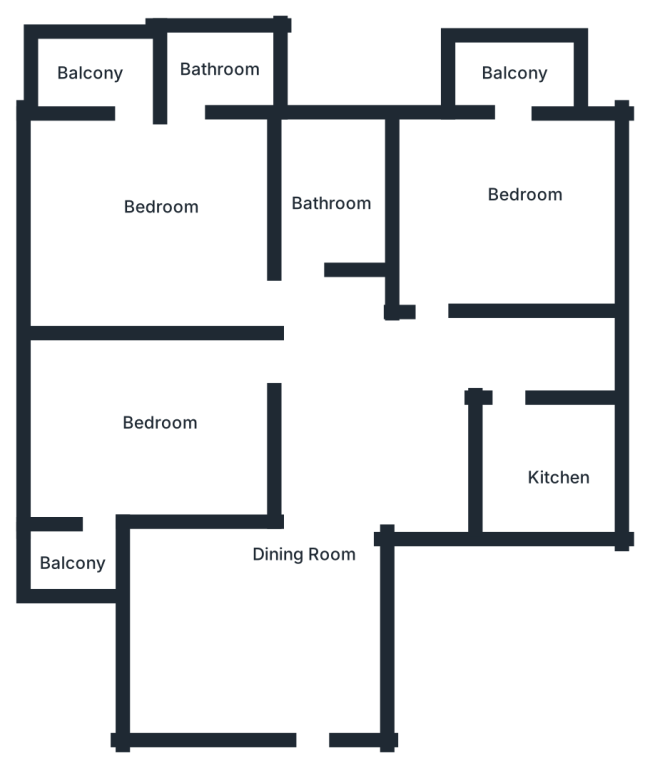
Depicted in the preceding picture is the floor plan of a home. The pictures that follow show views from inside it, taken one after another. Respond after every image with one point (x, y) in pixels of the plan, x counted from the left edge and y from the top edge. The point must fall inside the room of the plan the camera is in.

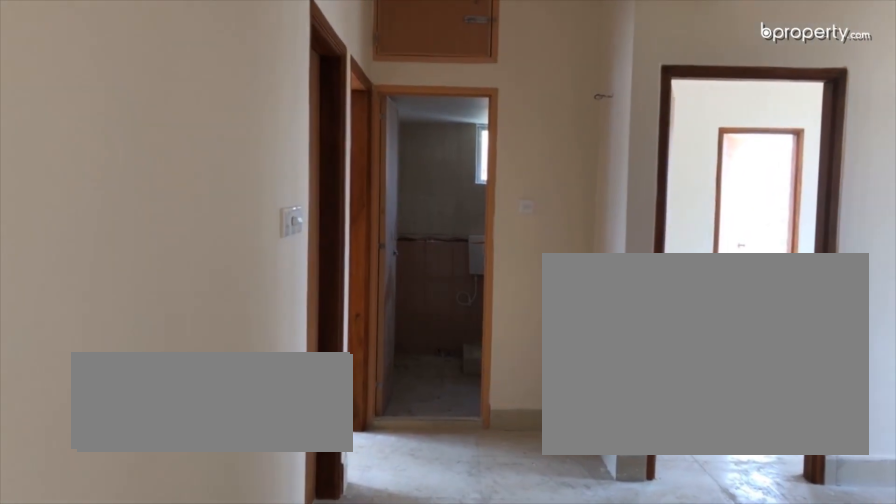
(349, 479)
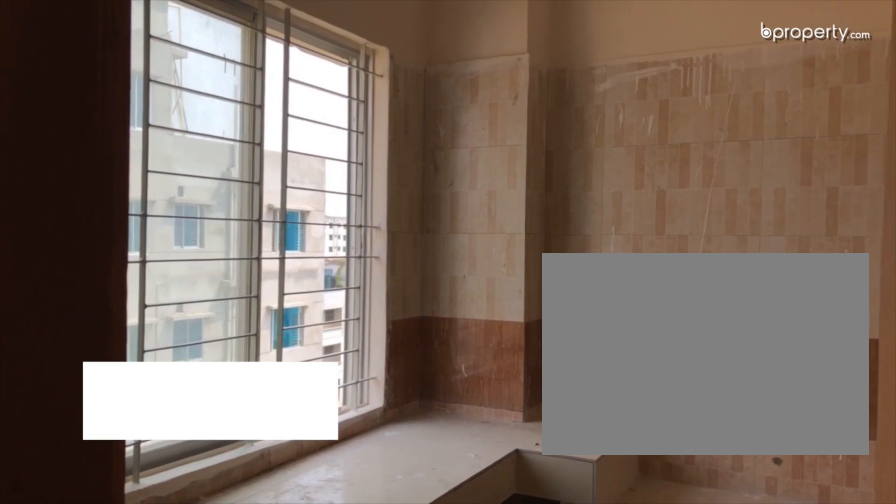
(545, 464)
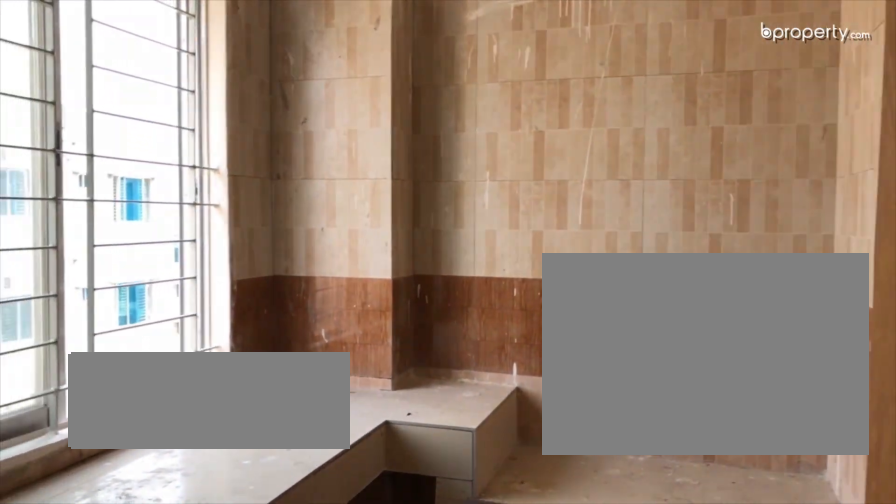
(545, 464)
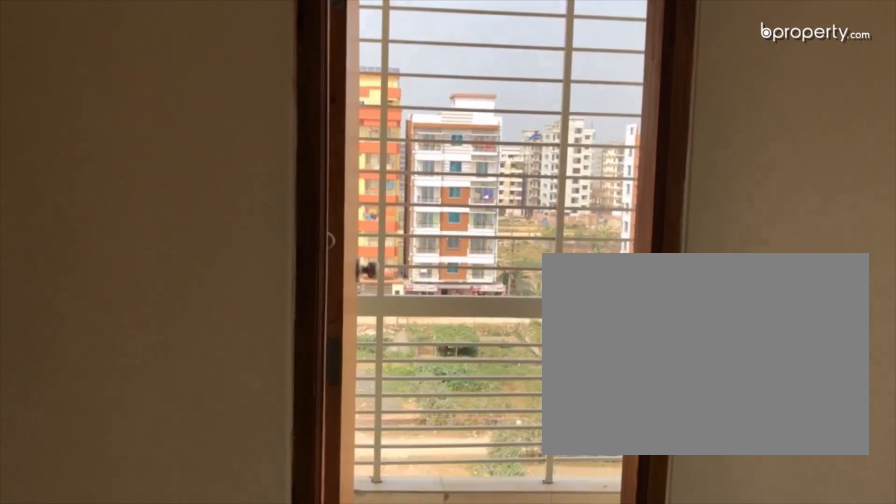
(517, 194)
